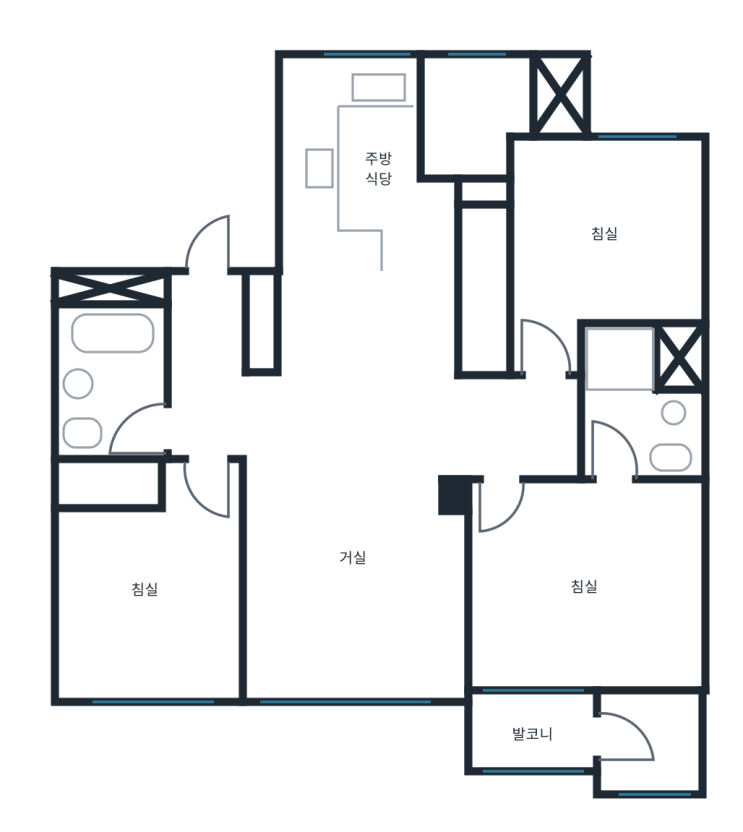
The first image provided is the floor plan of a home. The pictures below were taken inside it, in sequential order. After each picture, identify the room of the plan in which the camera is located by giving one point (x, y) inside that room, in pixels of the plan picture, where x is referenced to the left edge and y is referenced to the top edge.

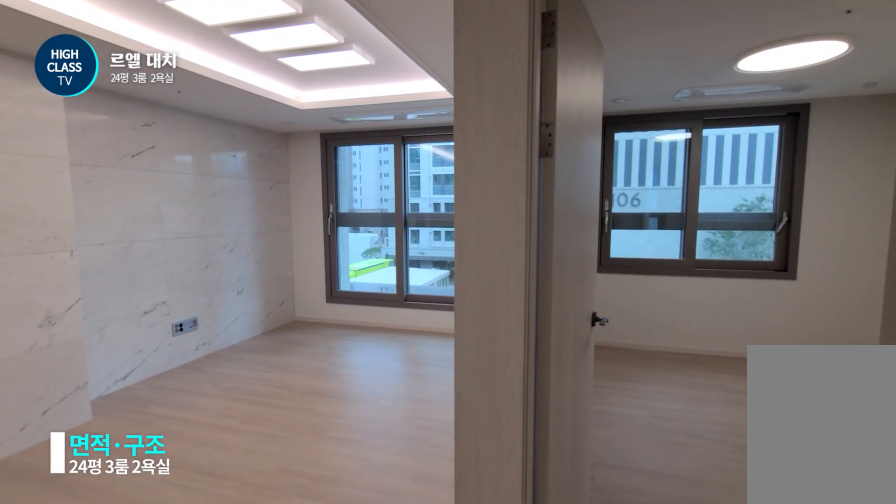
(227, 417)
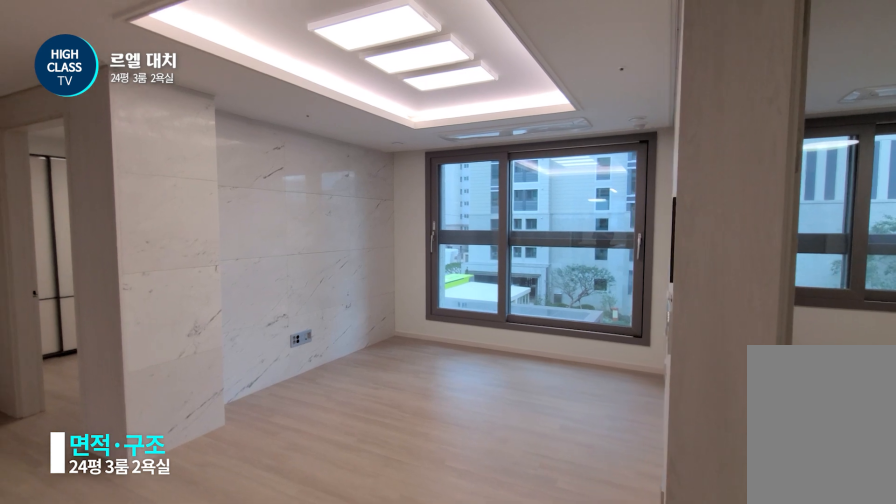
(227, 417)
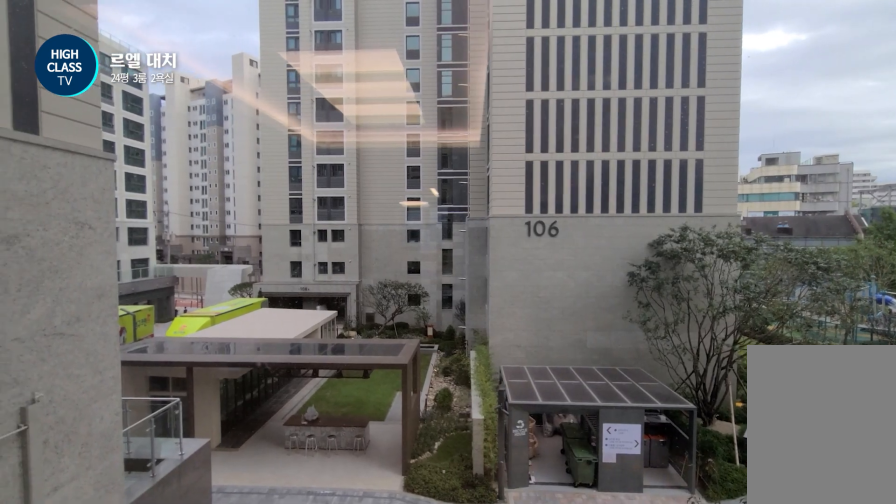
(353, 536)
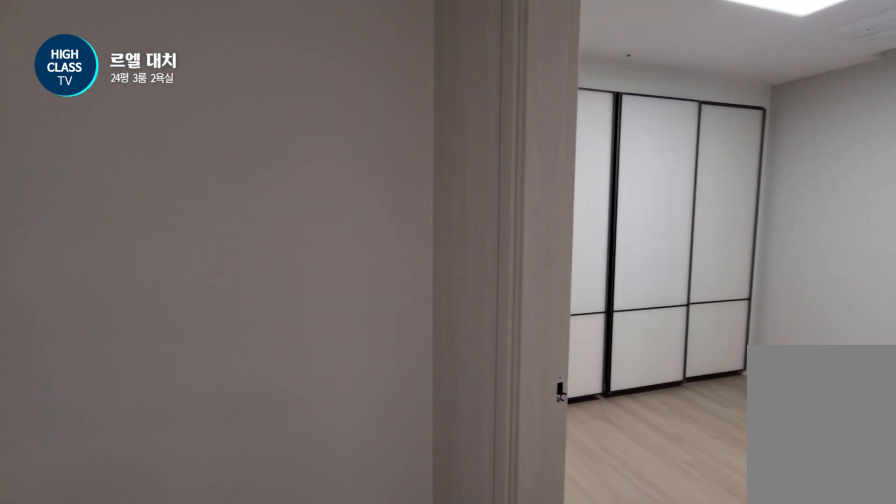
(523, 429)
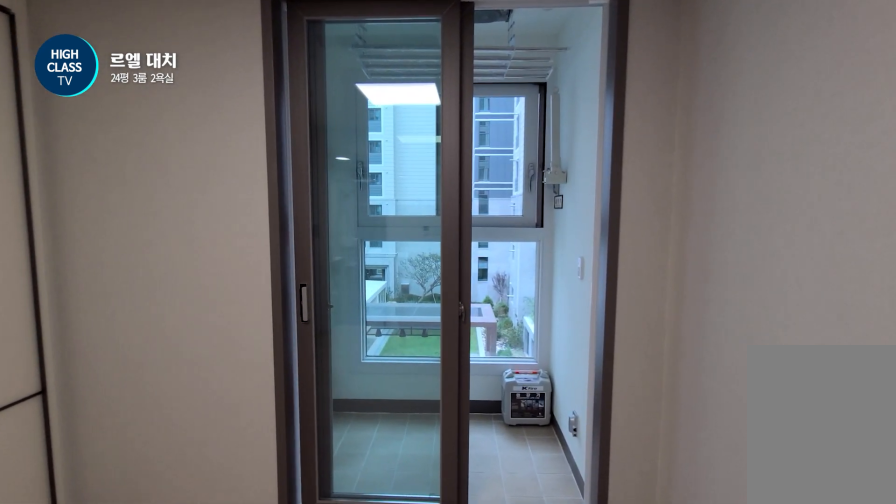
(575, 616)
